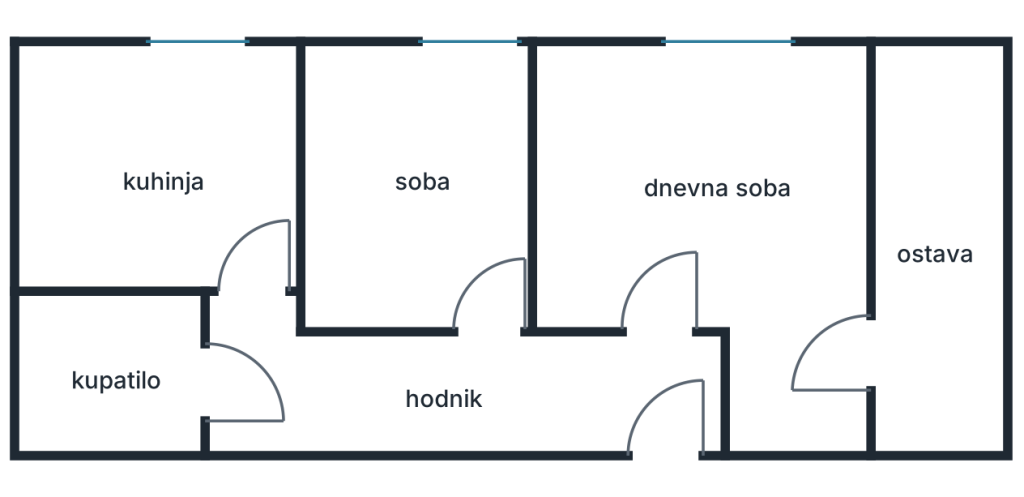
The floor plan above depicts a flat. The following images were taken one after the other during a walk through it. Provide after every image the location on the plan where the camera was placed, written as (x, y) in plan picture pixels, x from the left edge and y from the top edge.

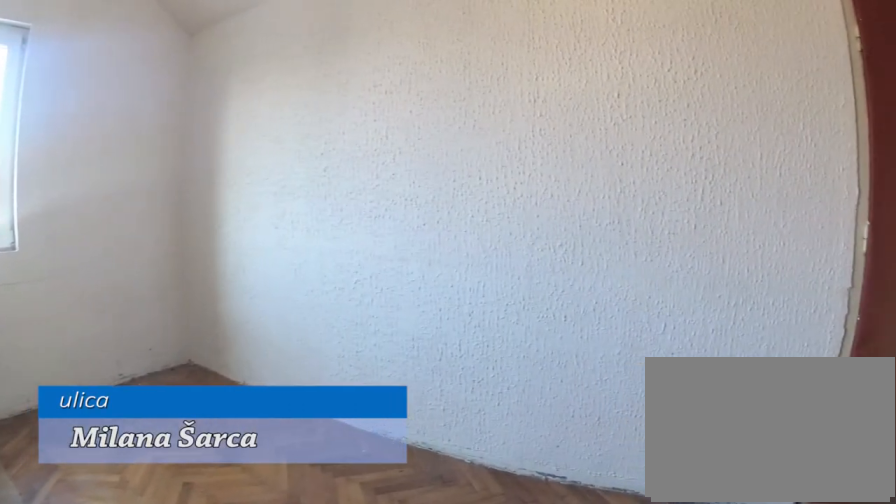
(664, 278)
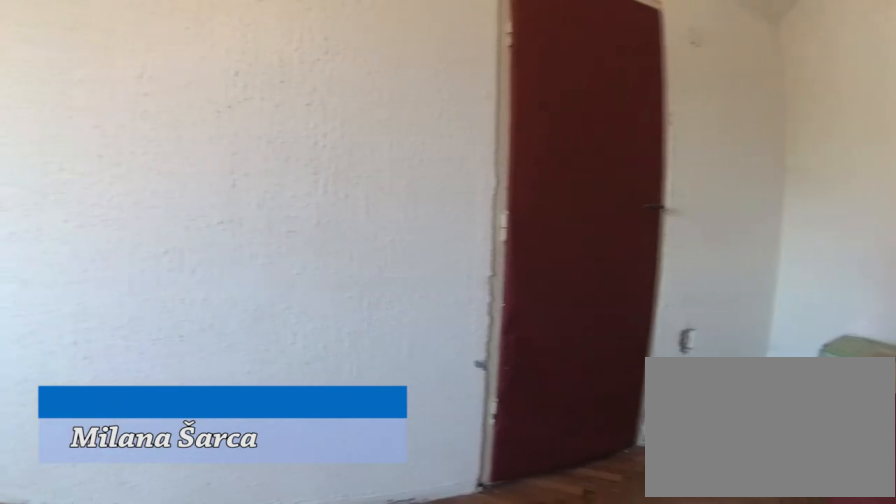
(712, 253)
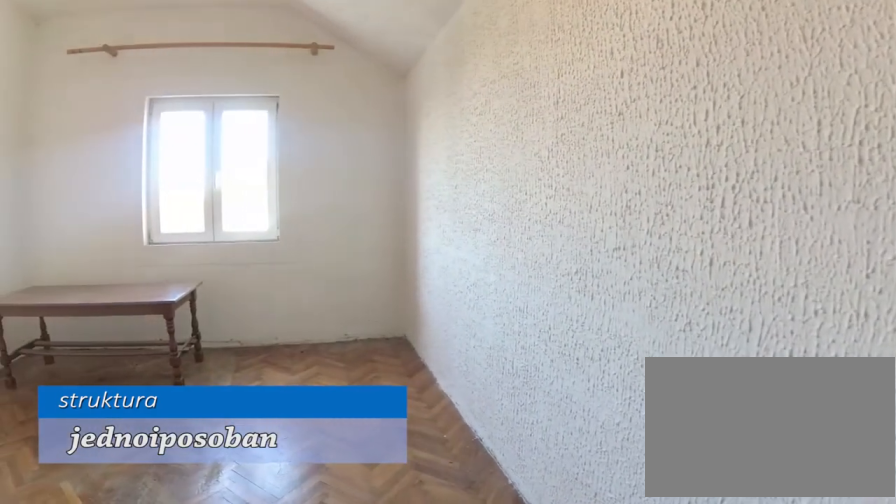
(770, 328)
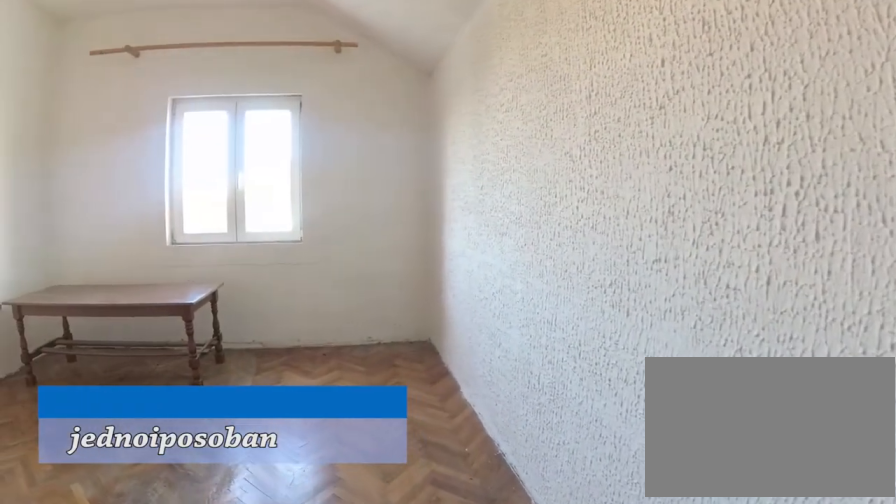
(774, 326)
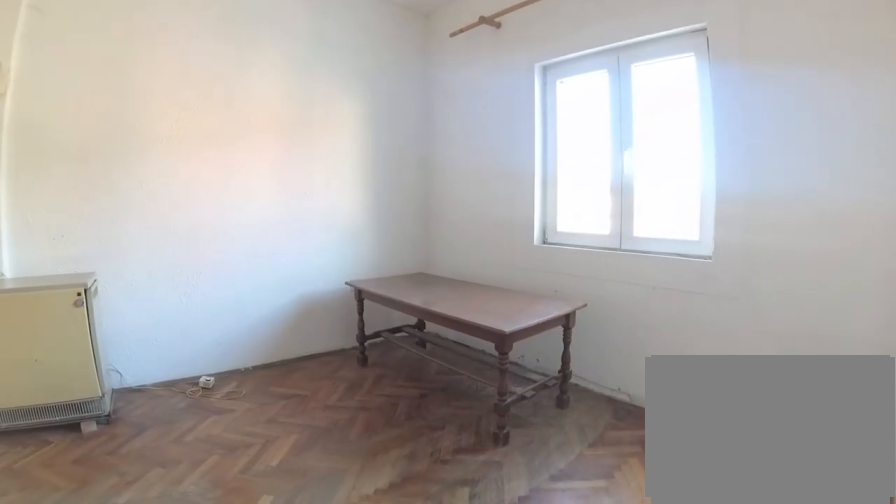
(795, 273)
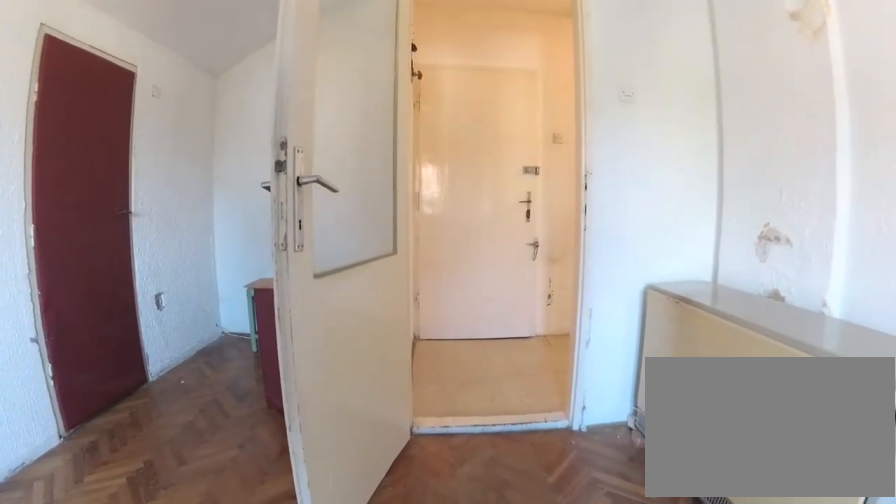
(694, 157)
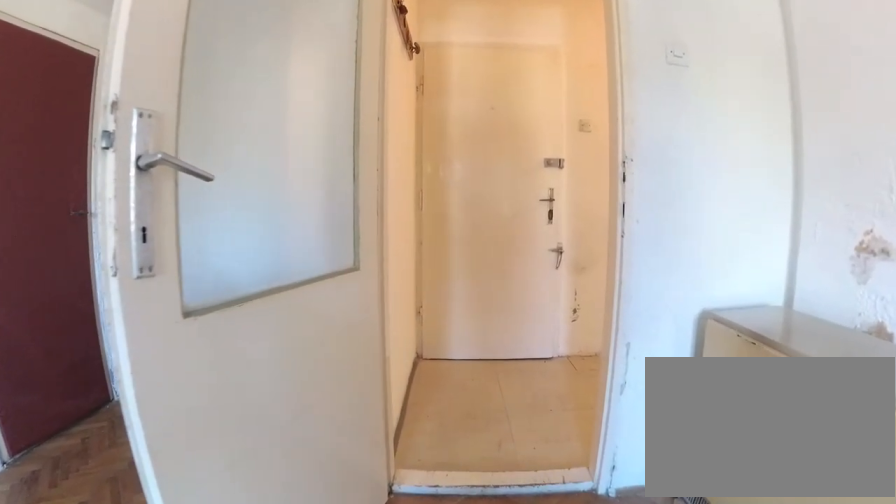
(685, 189)
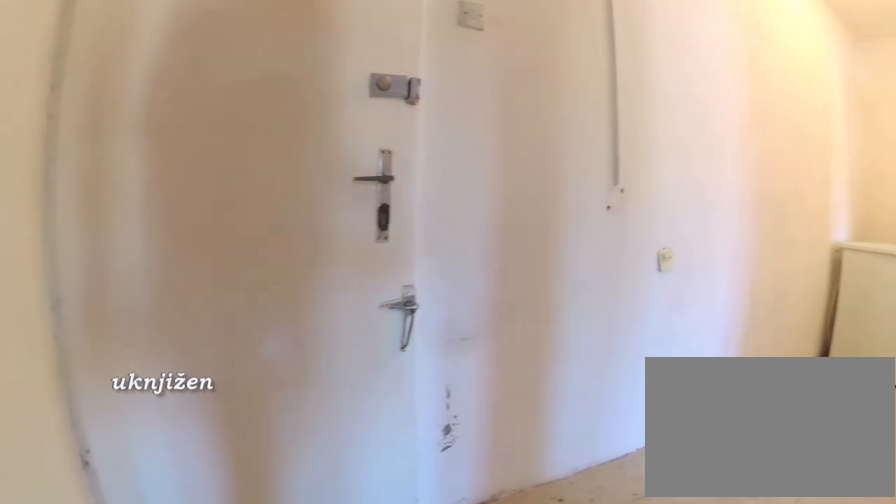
(665, 324)
